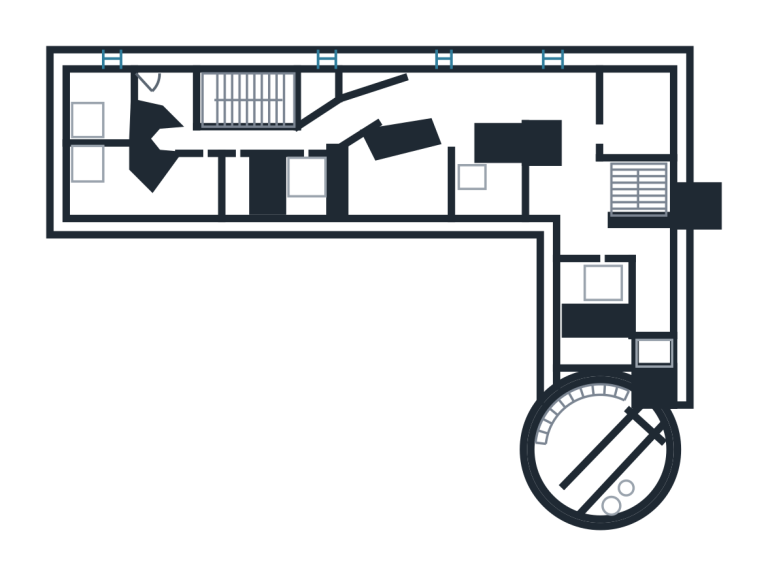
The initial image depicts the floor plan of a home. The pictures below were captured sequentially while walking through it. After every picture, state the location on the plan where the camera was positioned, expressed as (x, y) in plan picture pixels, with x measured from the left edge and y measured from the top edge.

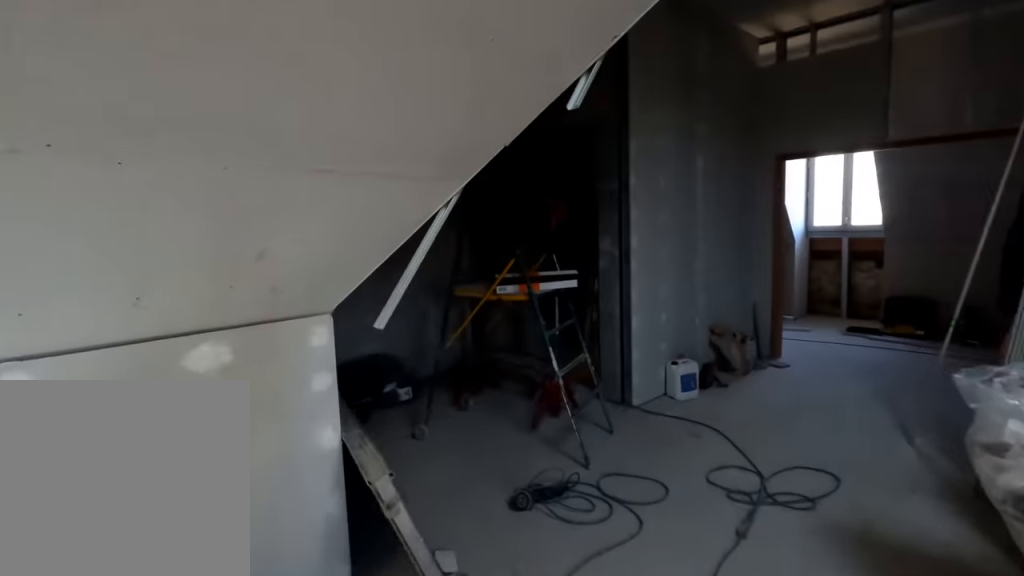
(591, 208)
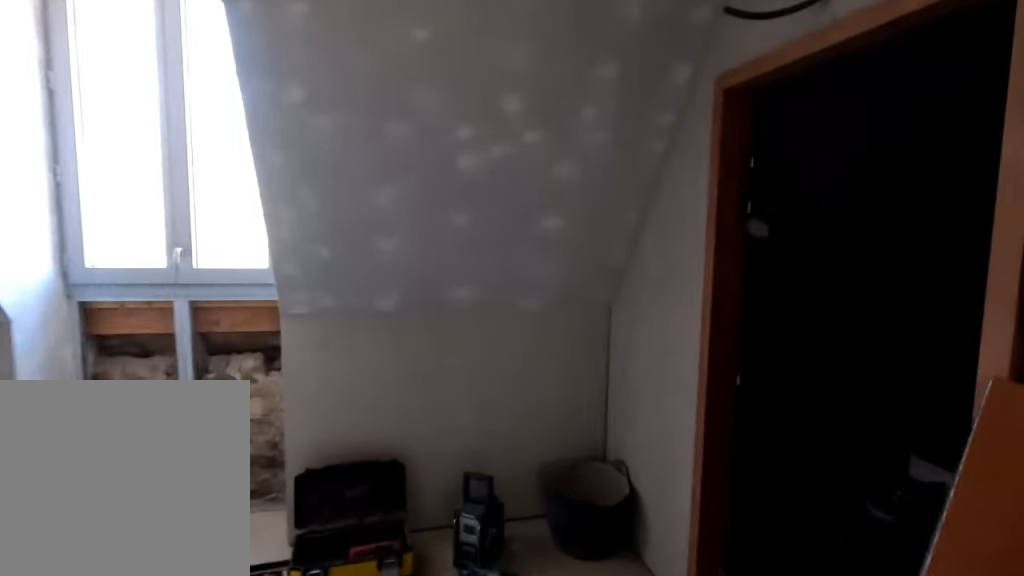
(583, 131)
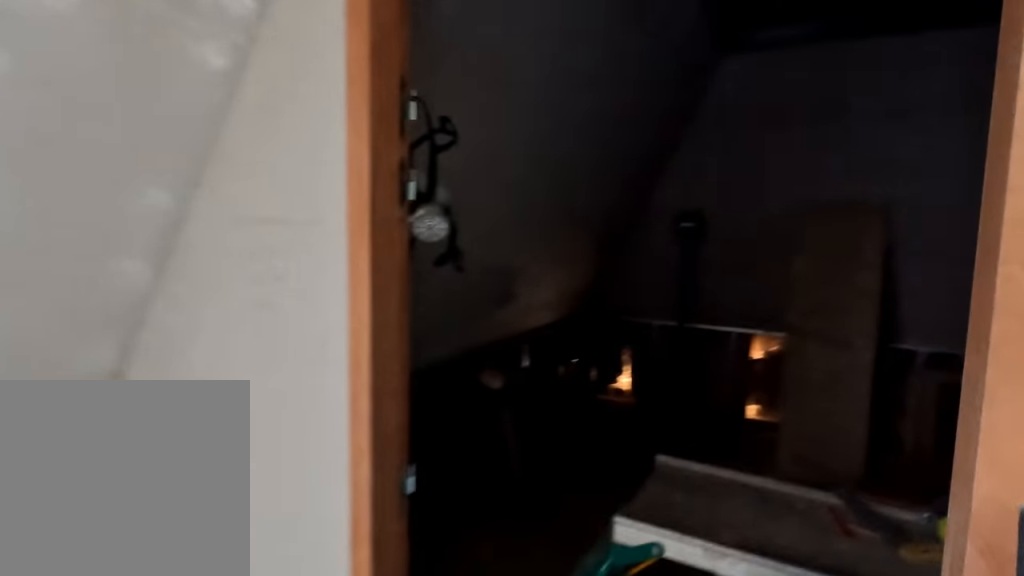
(586, 113)
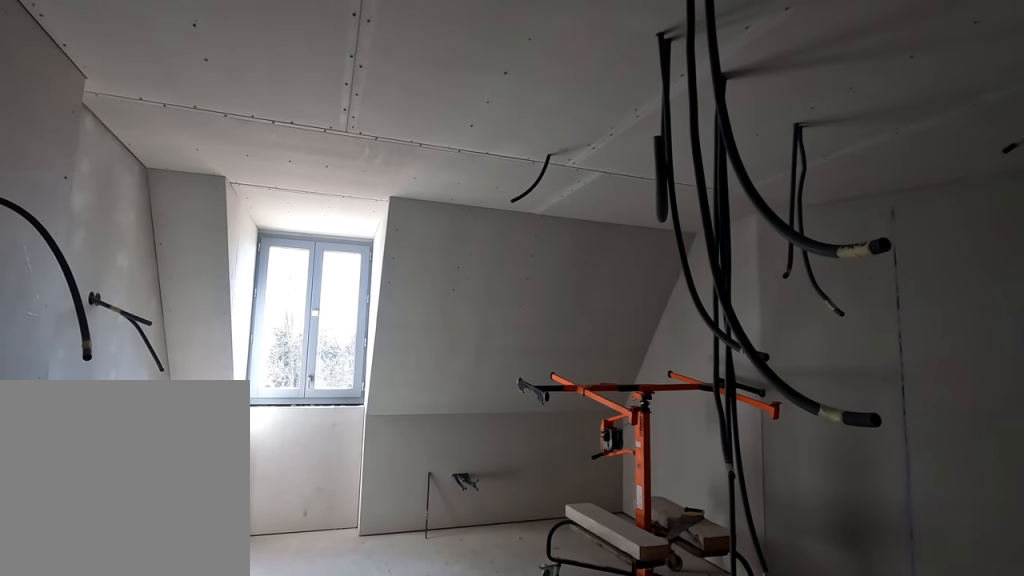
(504, 119)
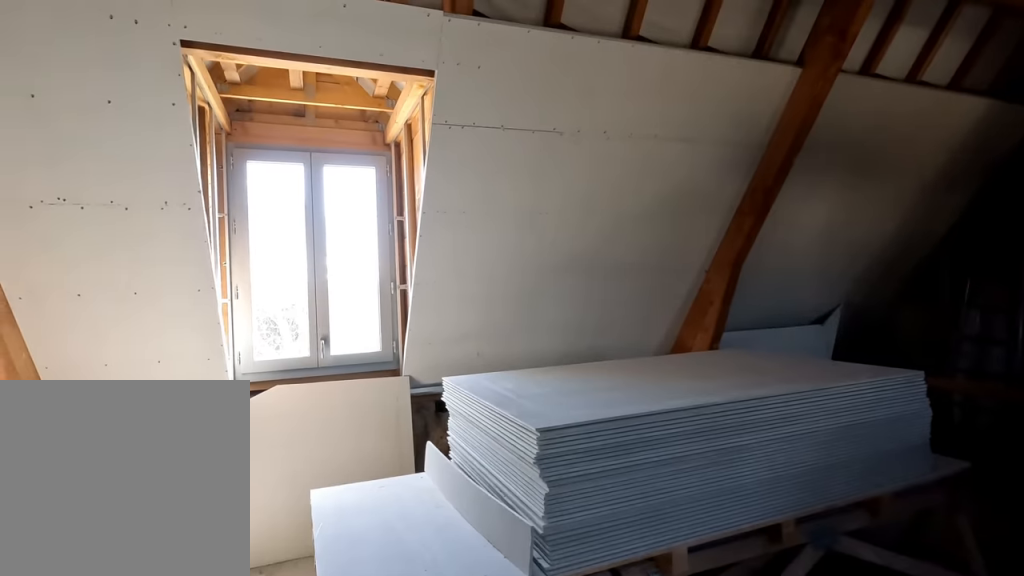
(313, 134)
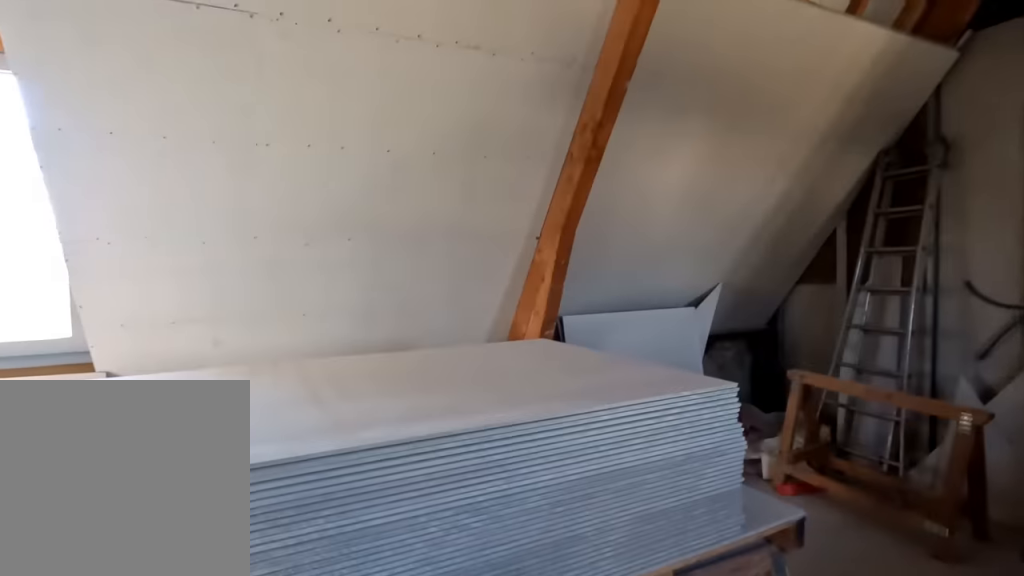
(301, 137)
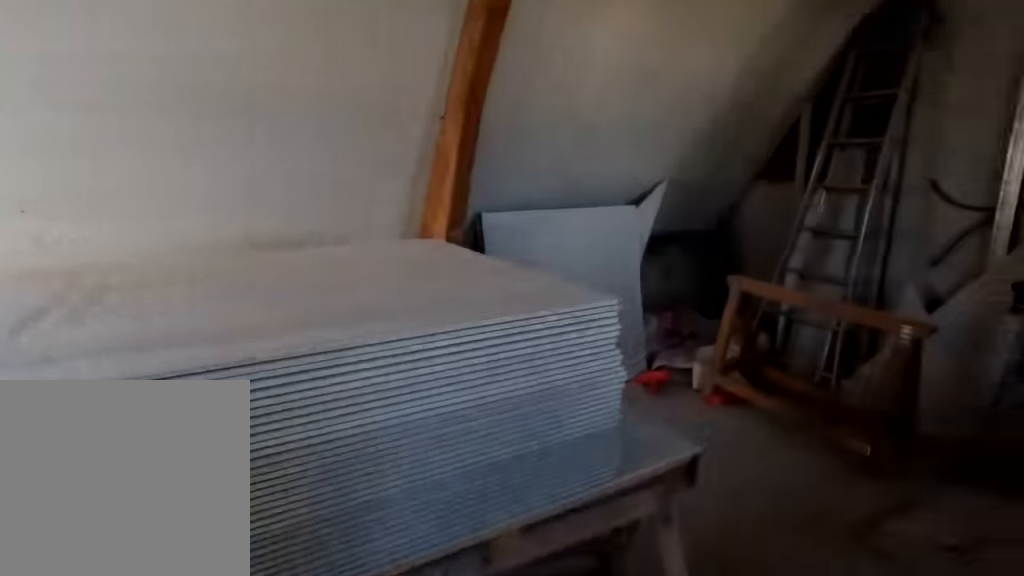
(297, 137)
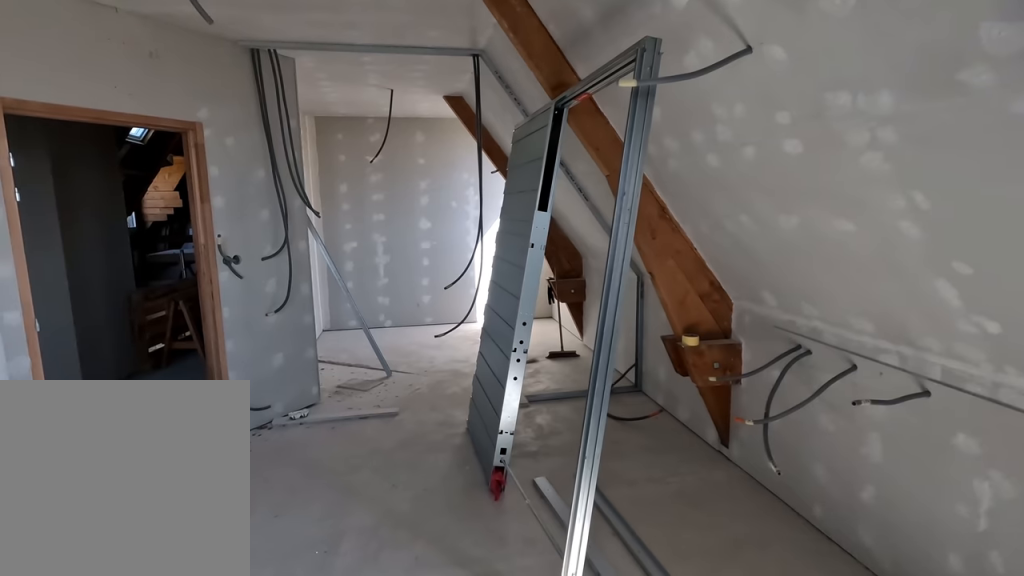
(98, 181)
